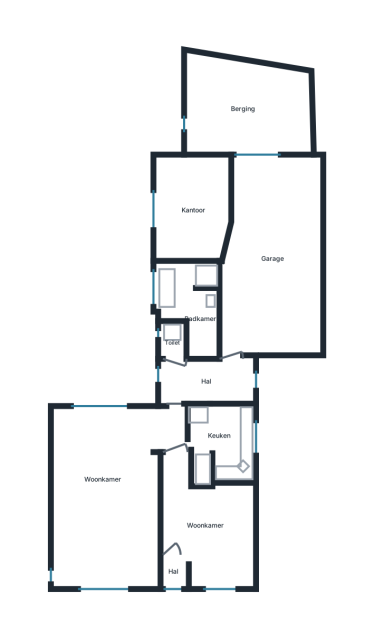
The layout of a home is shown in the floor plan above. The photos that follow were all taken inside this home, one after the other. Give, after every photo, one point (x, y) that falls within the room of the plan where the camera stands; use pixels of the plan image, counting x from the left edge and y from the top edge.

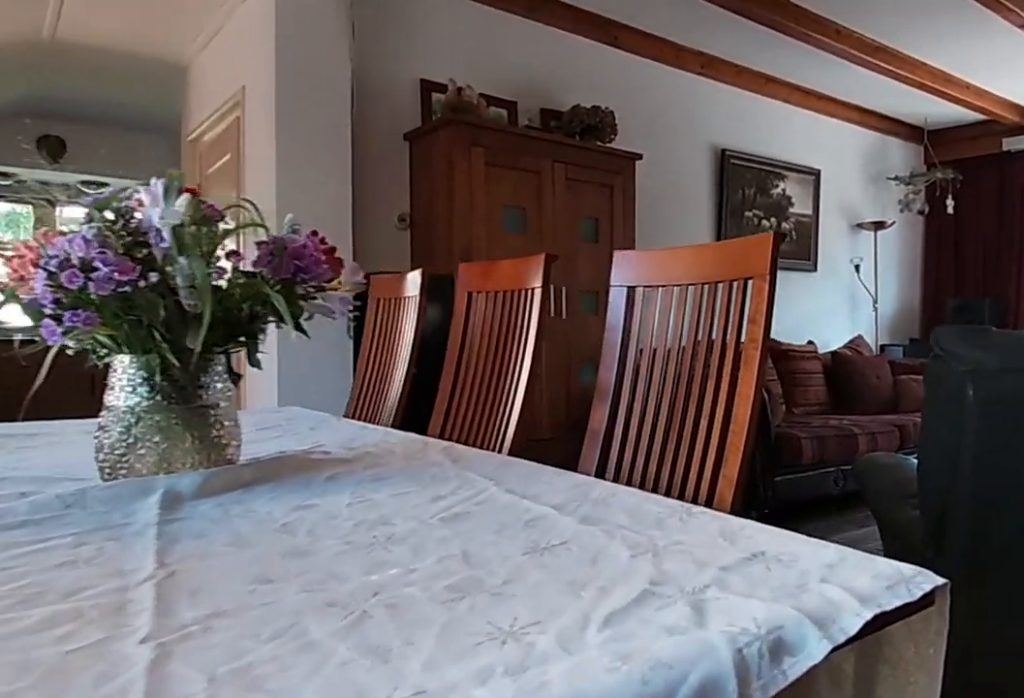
(61, 498)
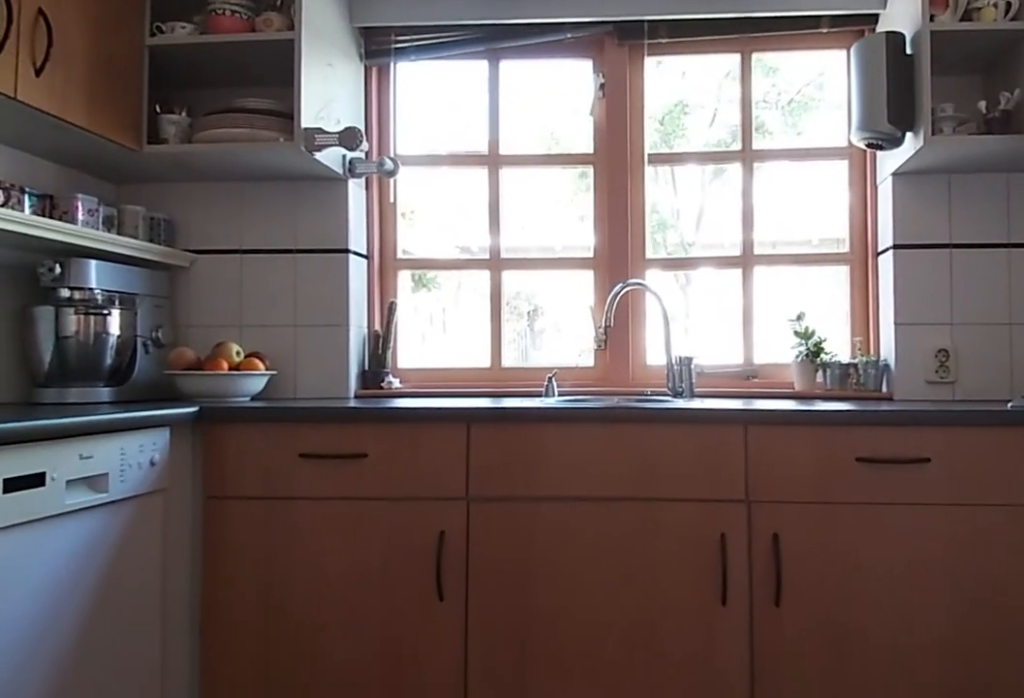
(223, 437)
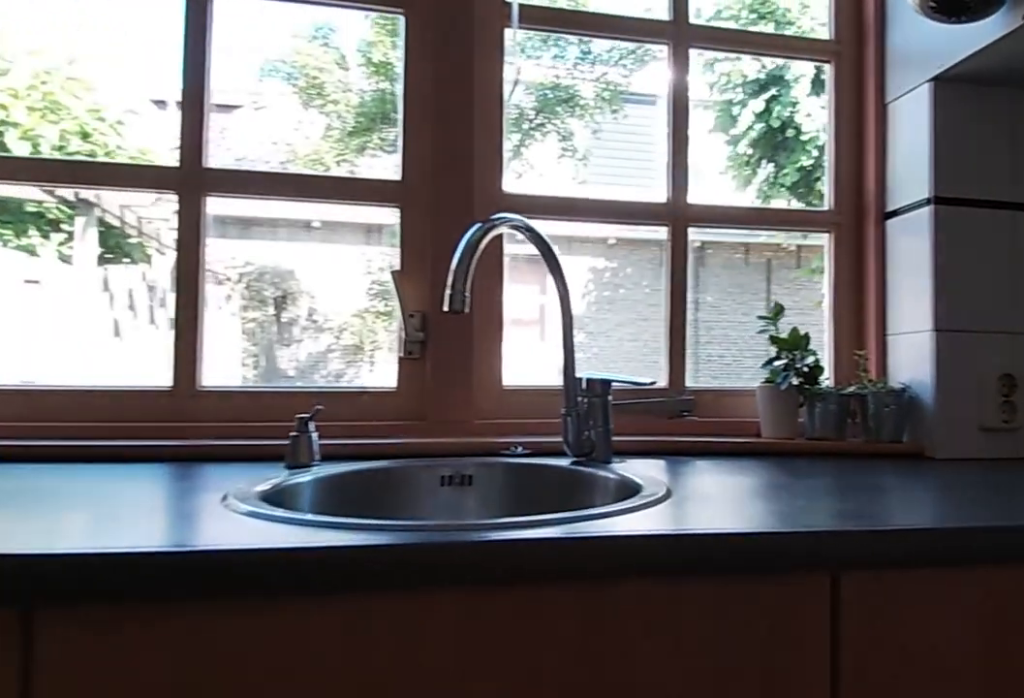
(223, 437)
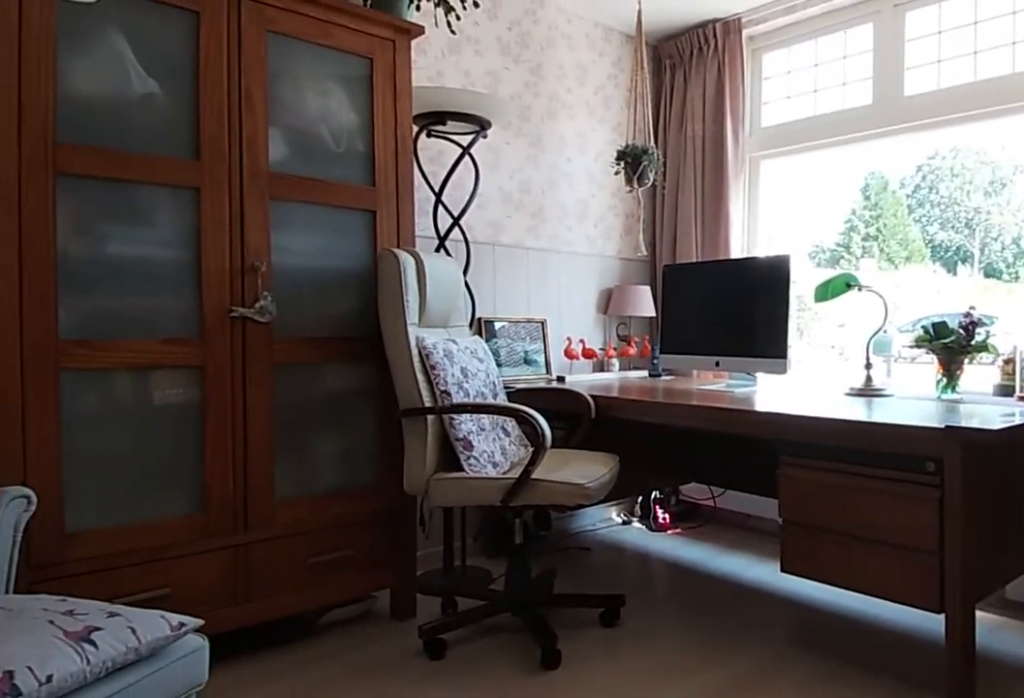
(207, 526)
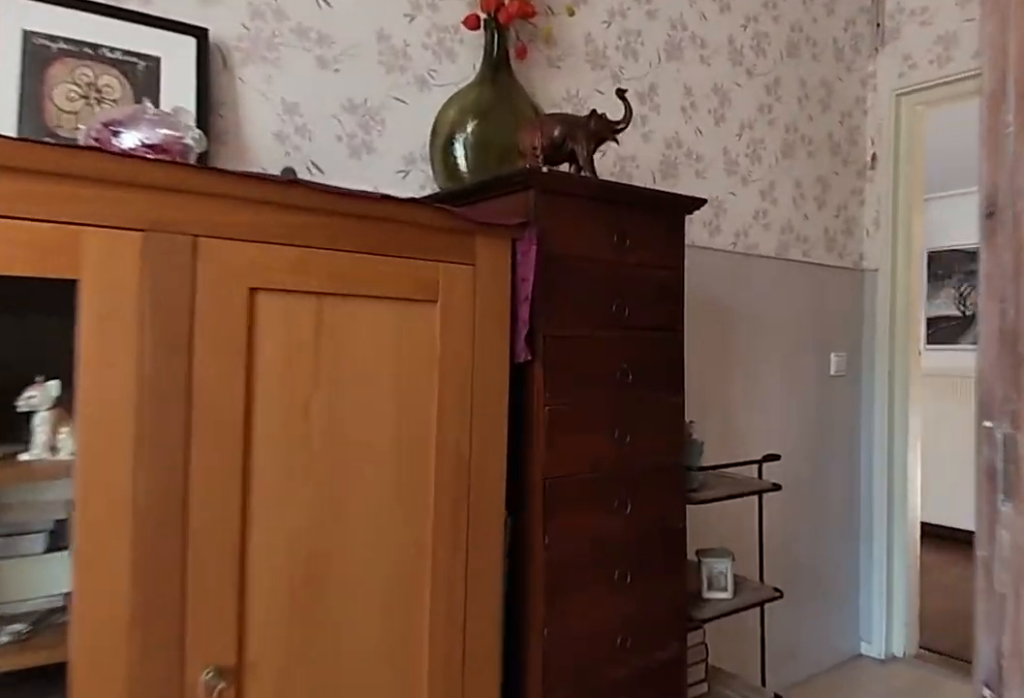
(207, 526)
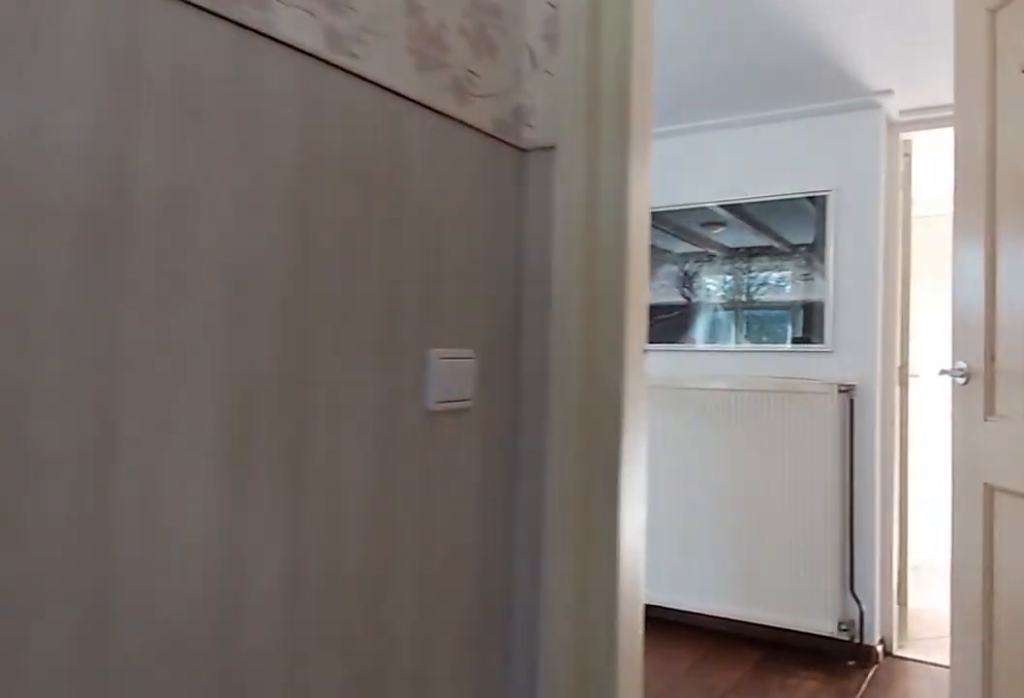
(207, 526)
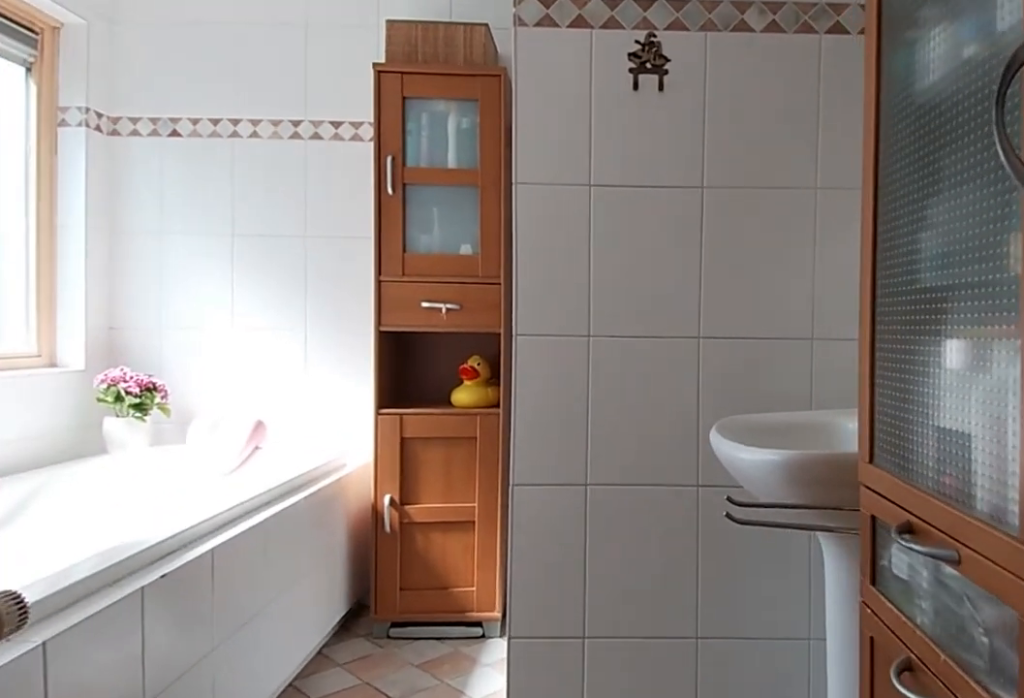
(190, 303)
